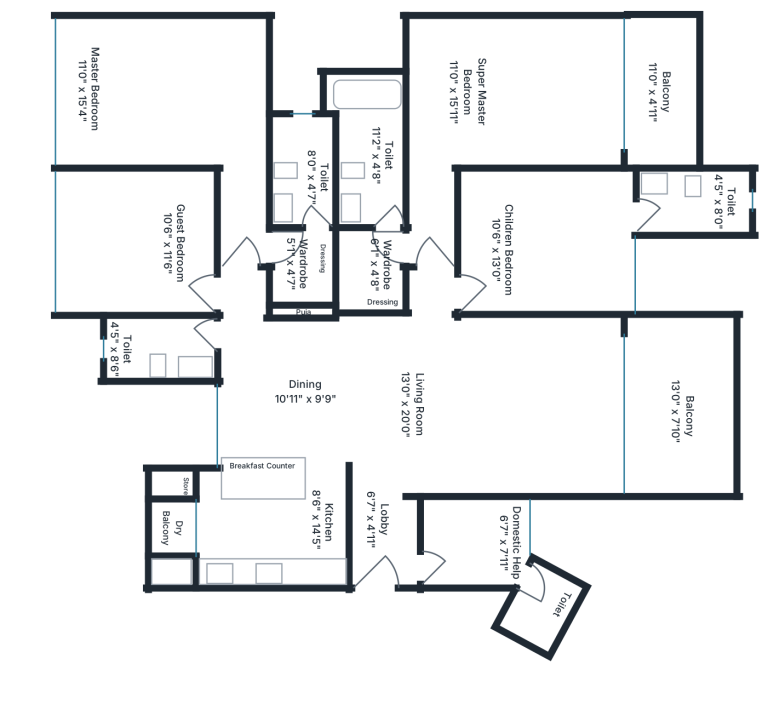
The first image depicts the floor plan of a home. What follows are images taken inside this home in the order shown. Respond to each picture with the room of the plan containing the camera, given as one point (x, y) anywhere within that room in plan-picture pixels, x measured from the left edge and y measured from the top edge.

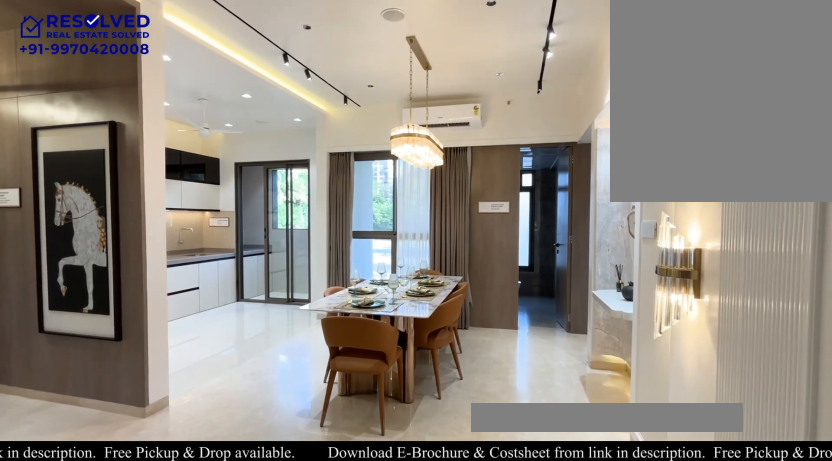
(332, 390)
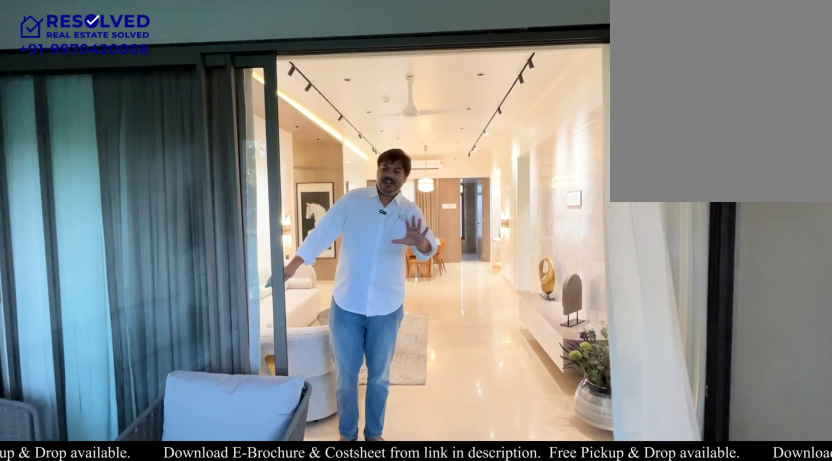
(680, 406)
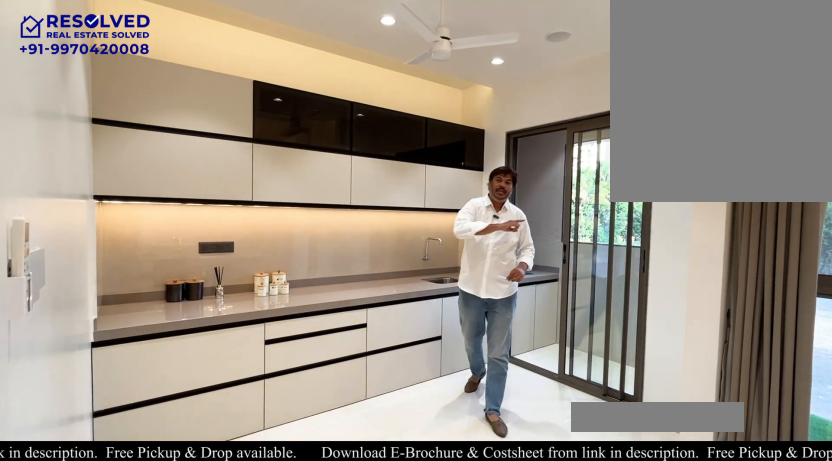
(273, 529)
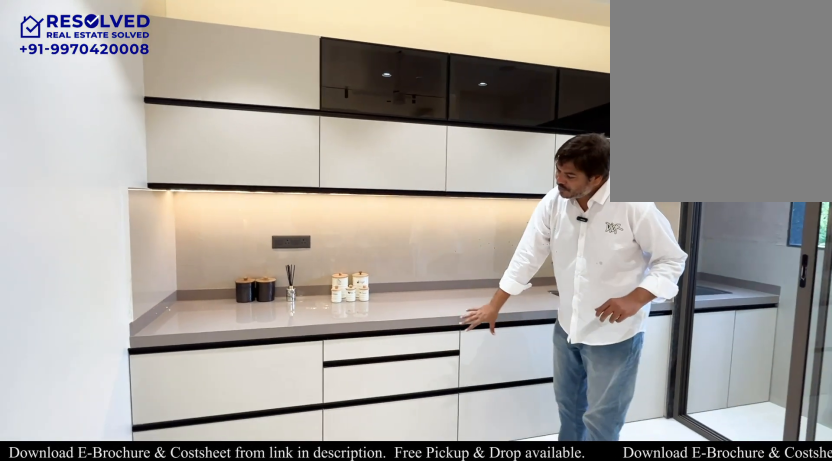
(273, 528)
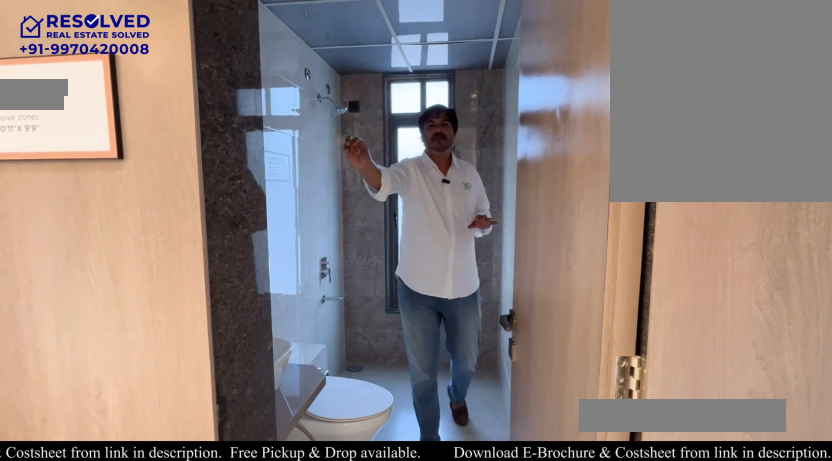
(159, 348)
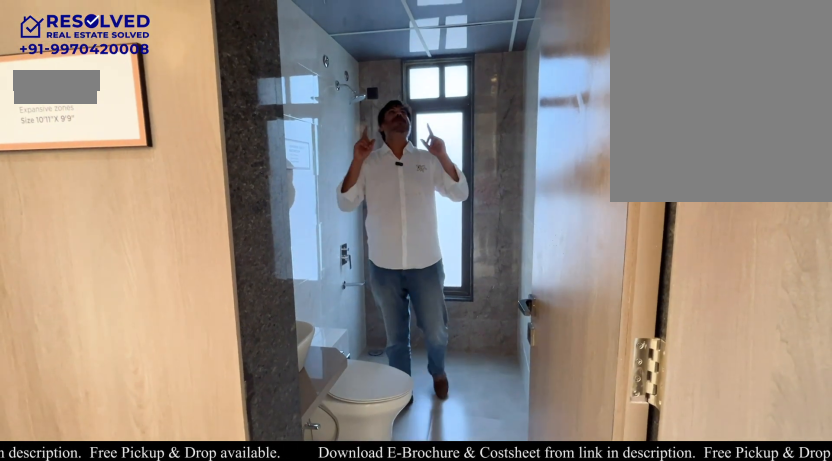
(159, 348)
